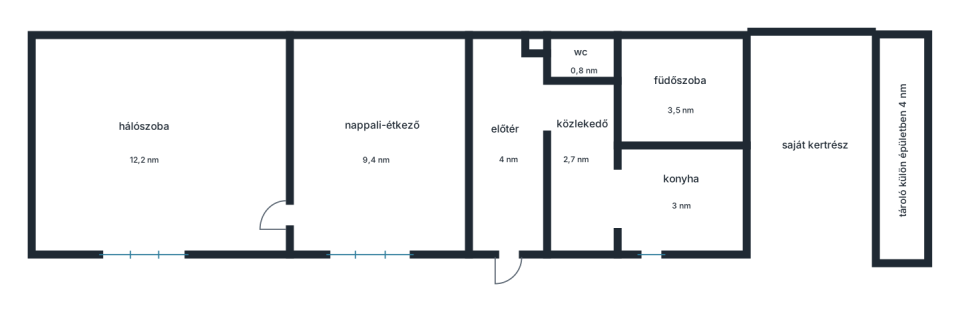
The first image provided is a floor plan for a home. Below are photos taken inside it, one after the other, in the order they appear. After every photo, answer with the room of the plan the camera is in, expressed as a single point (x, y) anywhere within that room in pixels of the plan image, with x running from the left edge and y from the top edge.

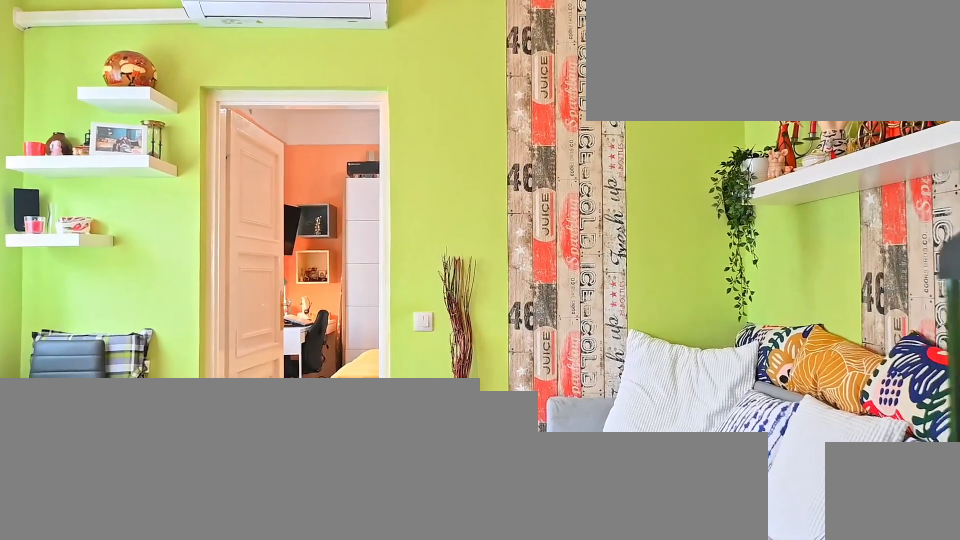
(380, 153)
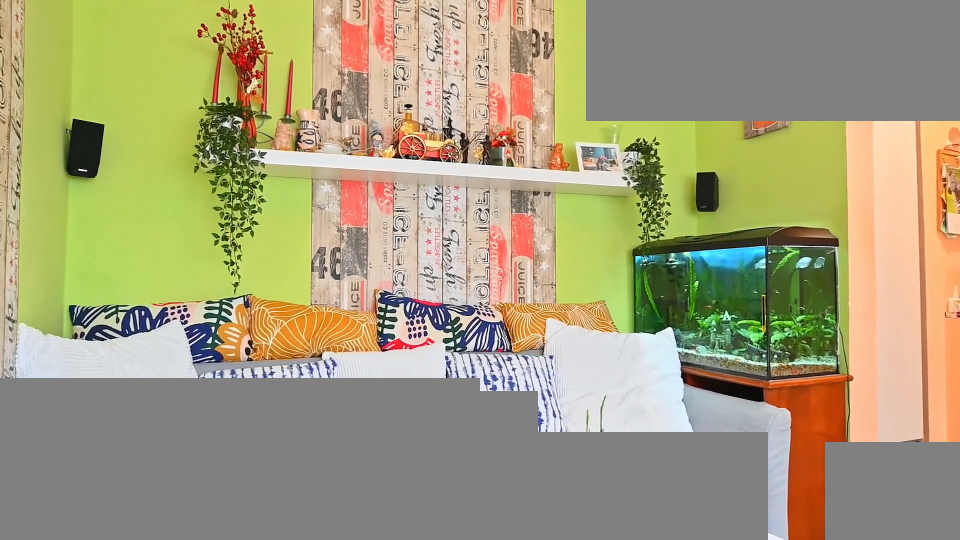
(380, 153)
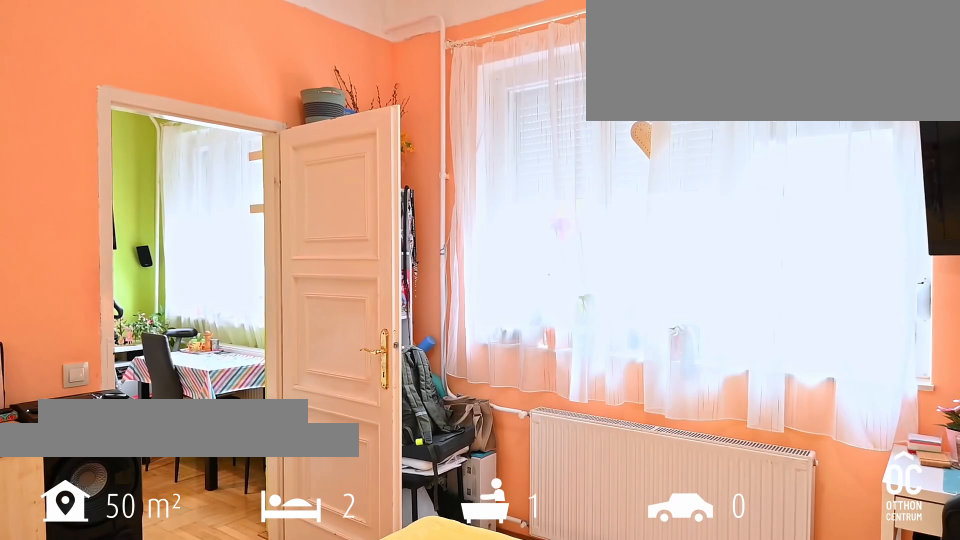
(157, 149)
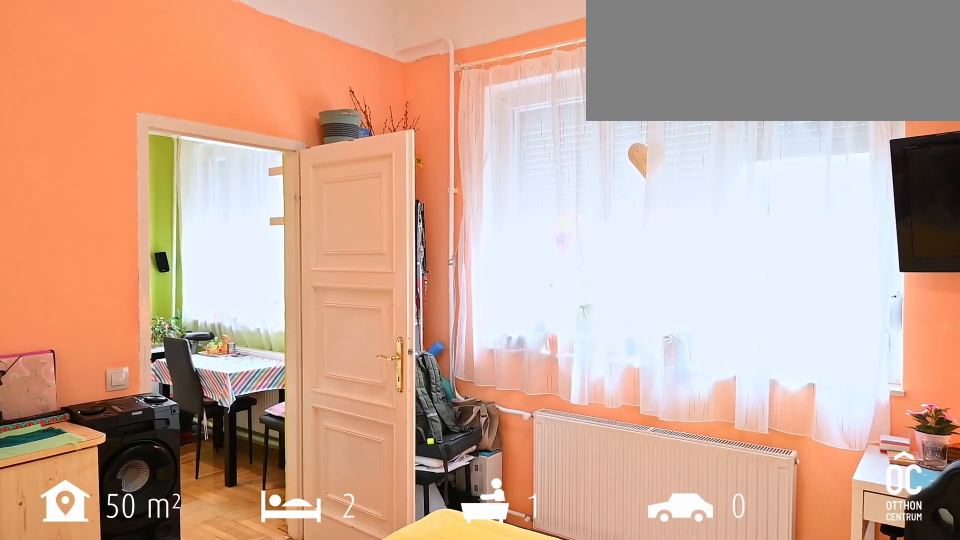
(157, 149)
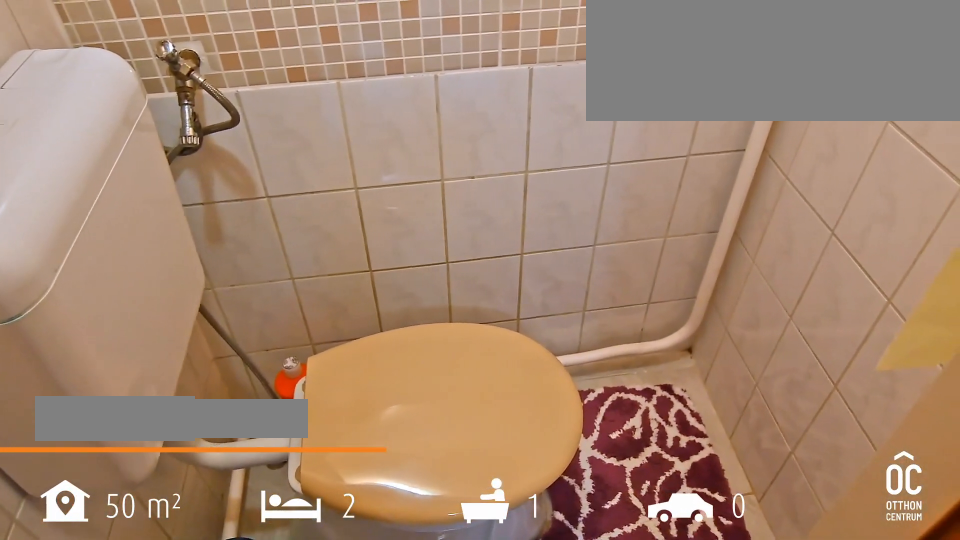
(580, 58)
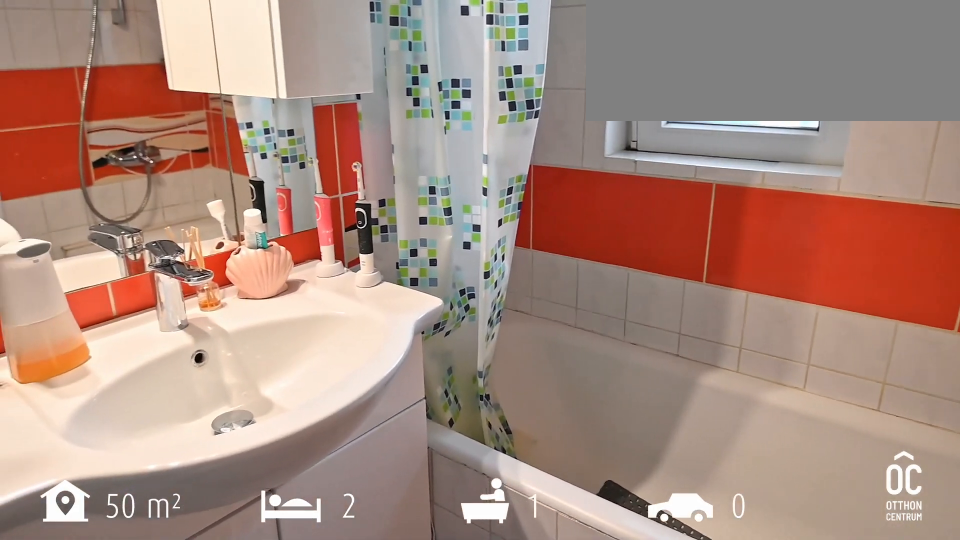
(681, 91)
